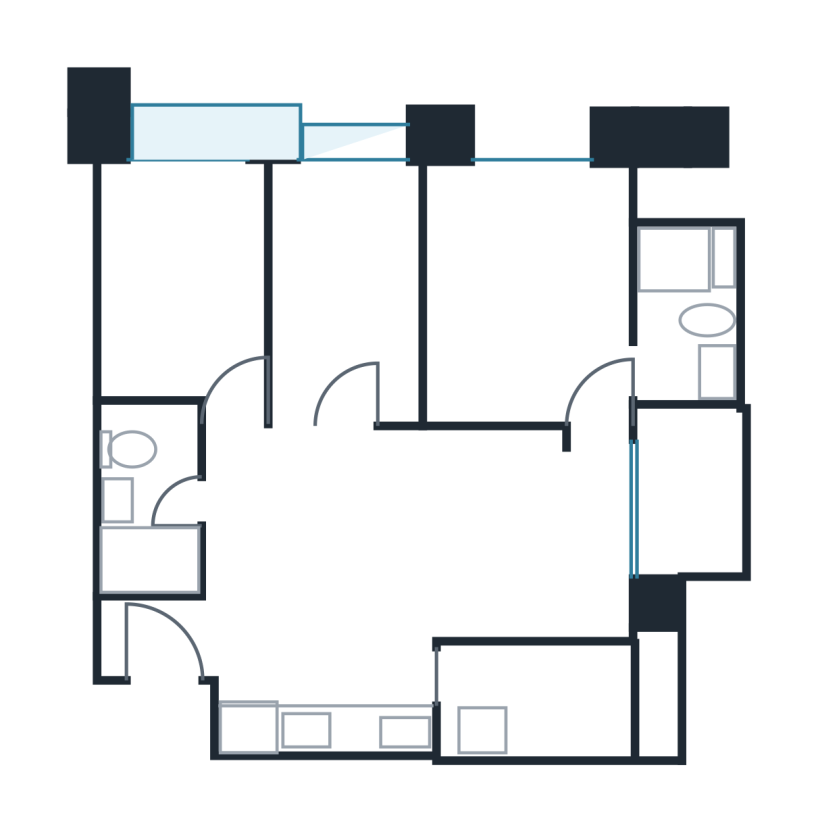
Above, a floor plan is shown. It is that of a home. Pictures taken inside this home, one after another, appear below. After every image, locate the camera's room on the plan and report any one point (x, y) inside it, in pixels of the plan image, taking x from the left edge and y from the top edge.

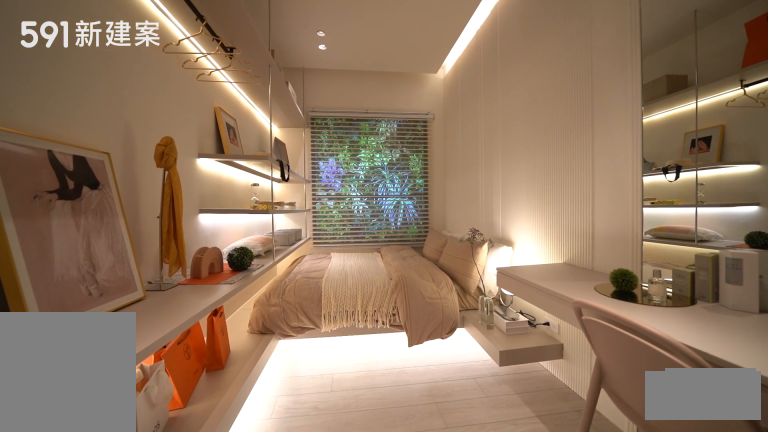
(339, 293)
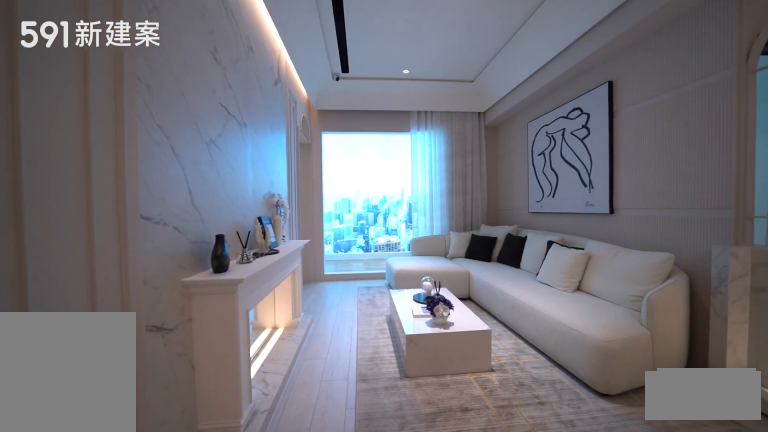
(500, 533)
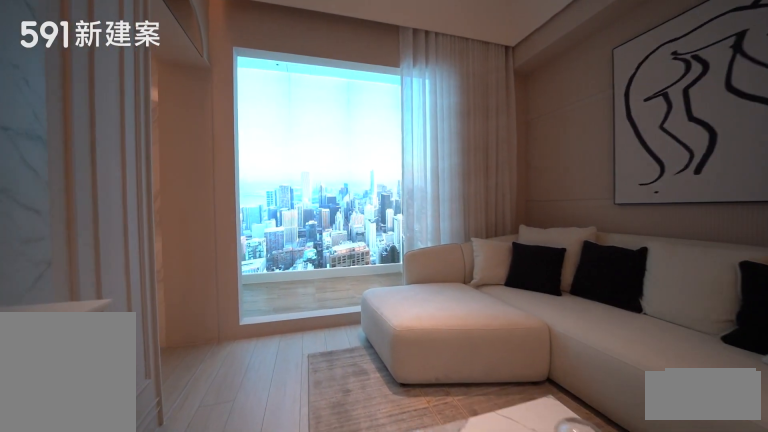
(500, 533)
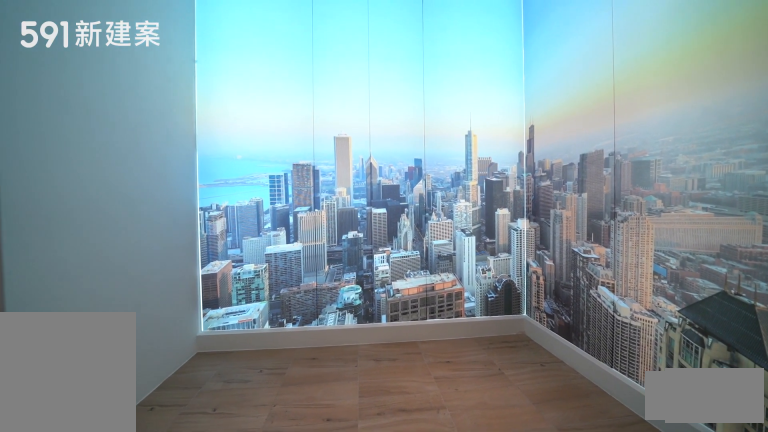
(688, 489)
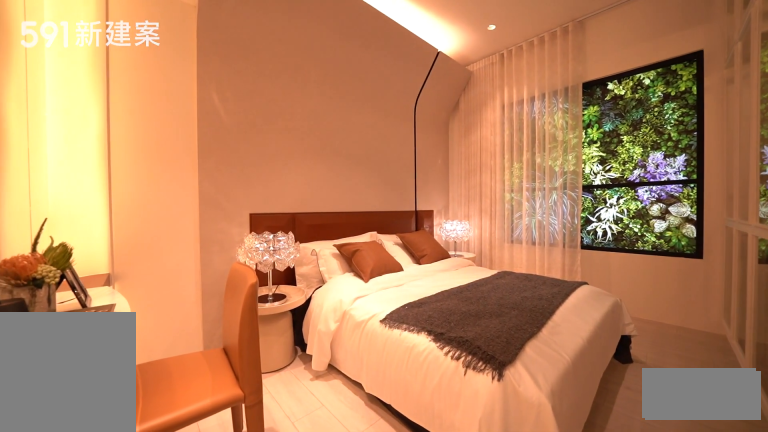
(527, 293)
